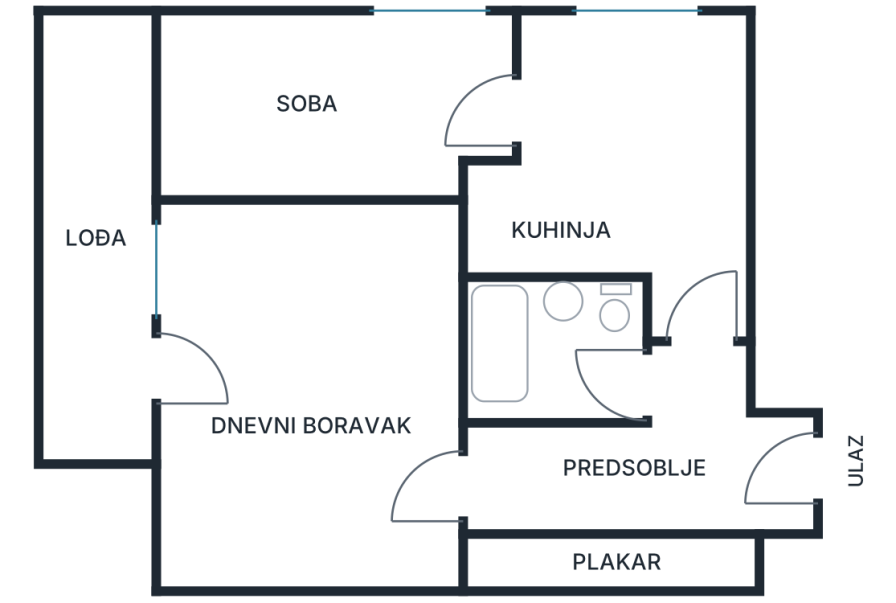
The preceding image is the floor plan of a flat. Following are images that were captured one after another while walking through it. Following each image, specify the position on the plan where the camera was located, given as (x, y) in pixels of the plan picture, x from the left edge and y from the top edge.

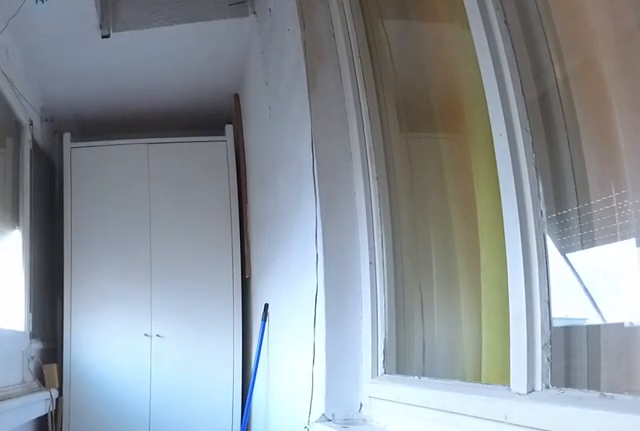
(87, 350)
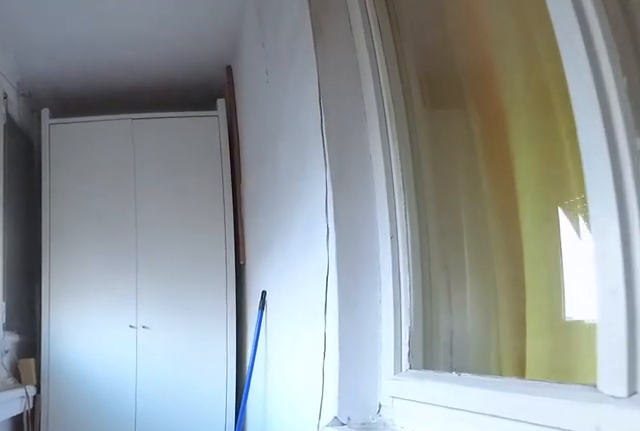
(87, 303)
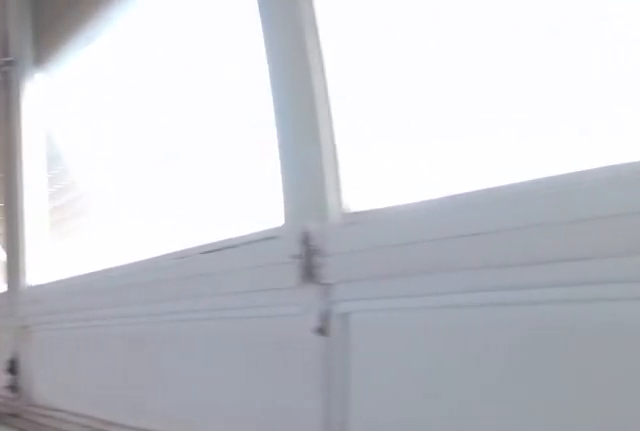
(105, 74)
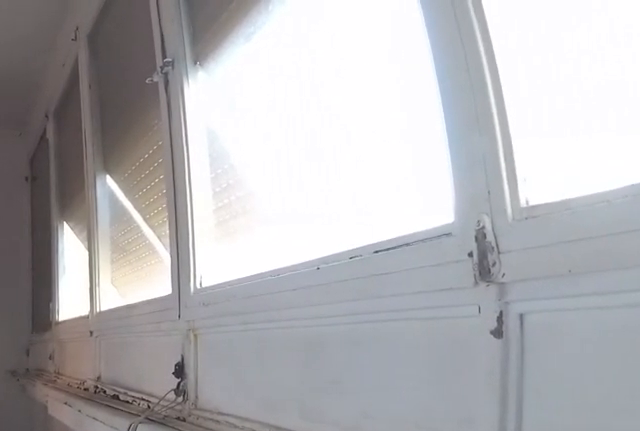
(90, 68)
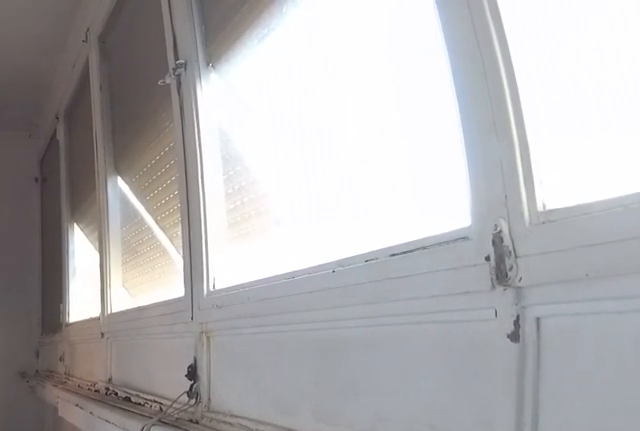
(90, 68)
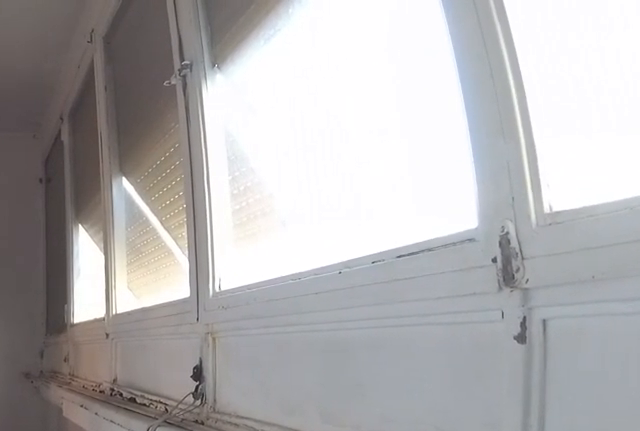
(90, 68)
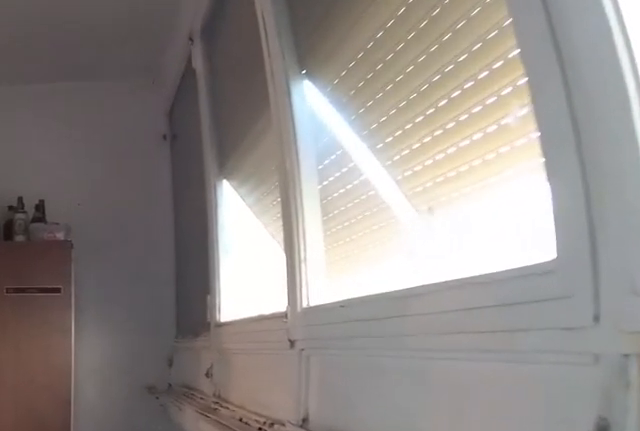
(87, 176)
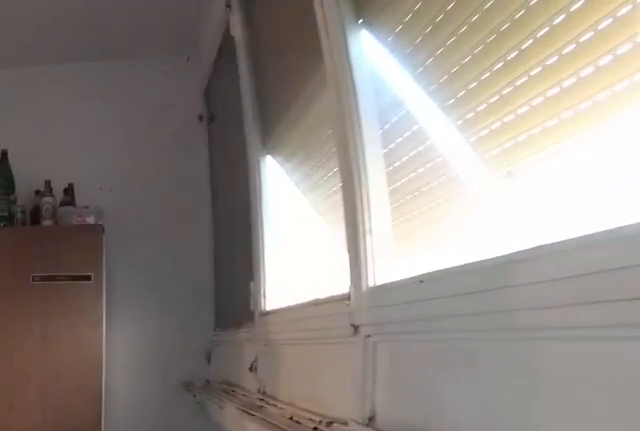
(87, 196)
